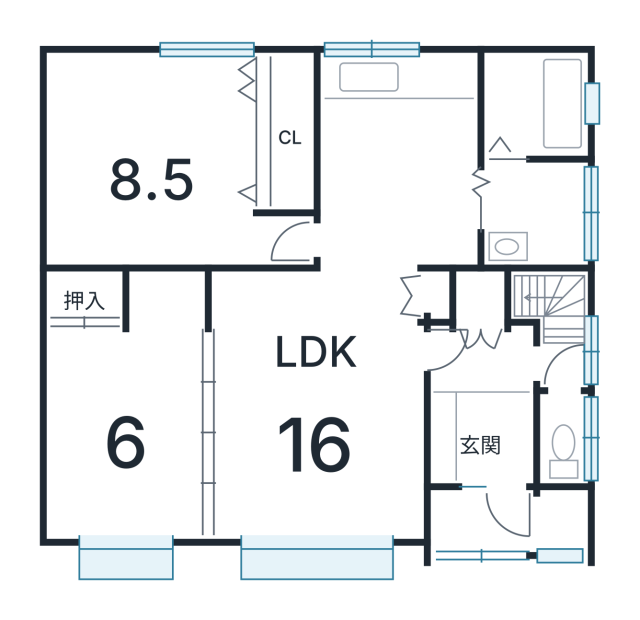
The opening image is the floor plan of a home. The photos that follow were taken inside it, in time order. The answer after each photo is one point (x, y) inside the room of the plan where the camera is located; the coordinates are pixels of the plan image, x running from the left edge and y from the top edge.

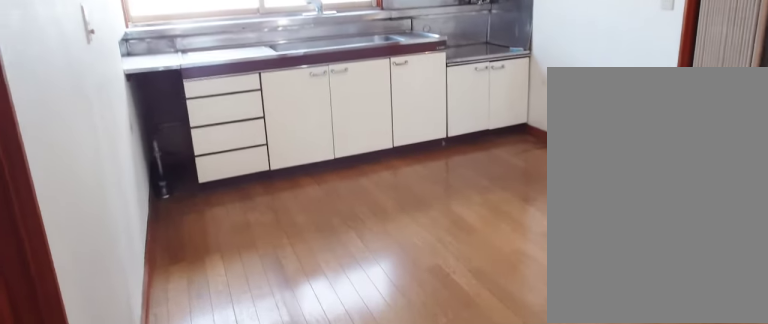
(395, 168)
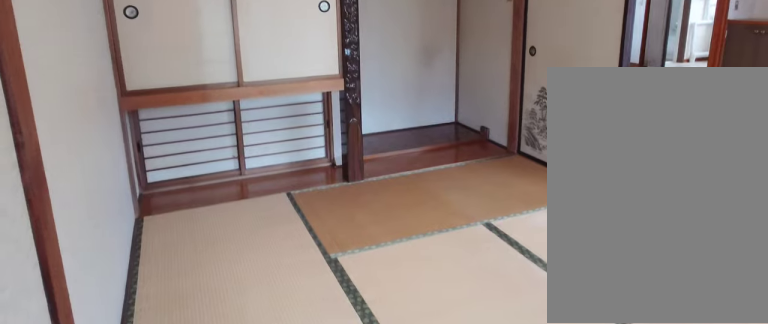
(127, 429)
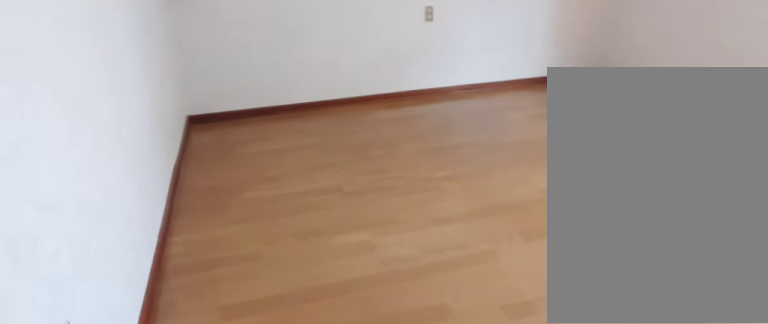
(150, 161)
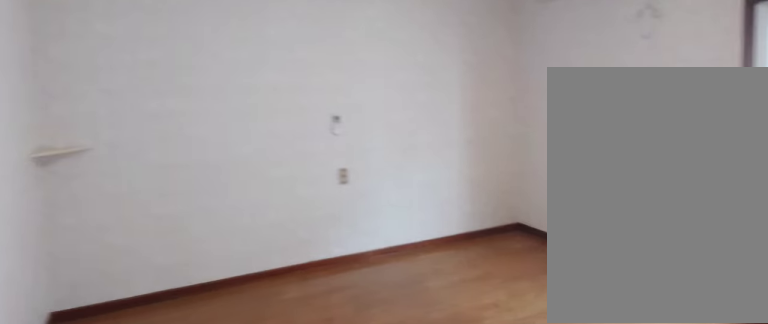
(150, 161)
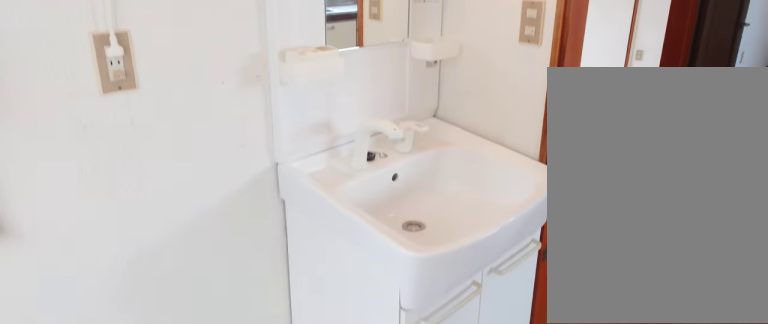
(529, 219)
